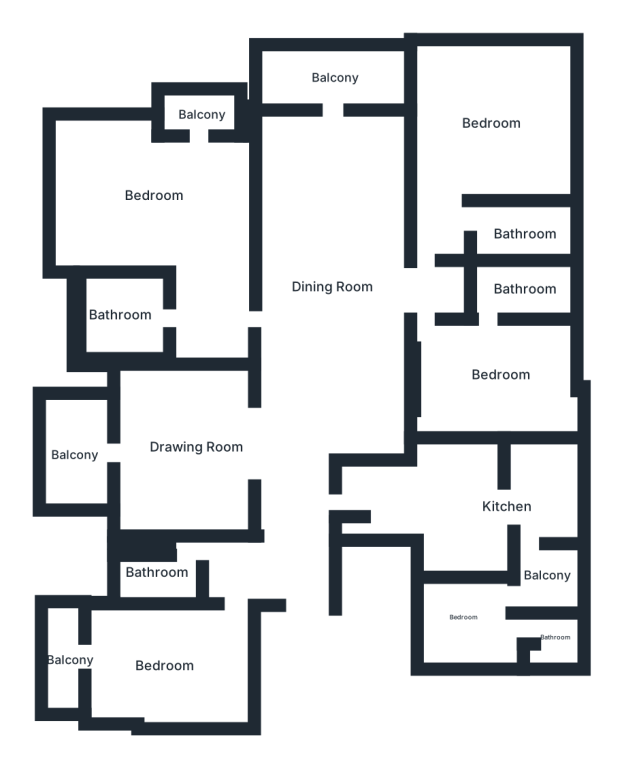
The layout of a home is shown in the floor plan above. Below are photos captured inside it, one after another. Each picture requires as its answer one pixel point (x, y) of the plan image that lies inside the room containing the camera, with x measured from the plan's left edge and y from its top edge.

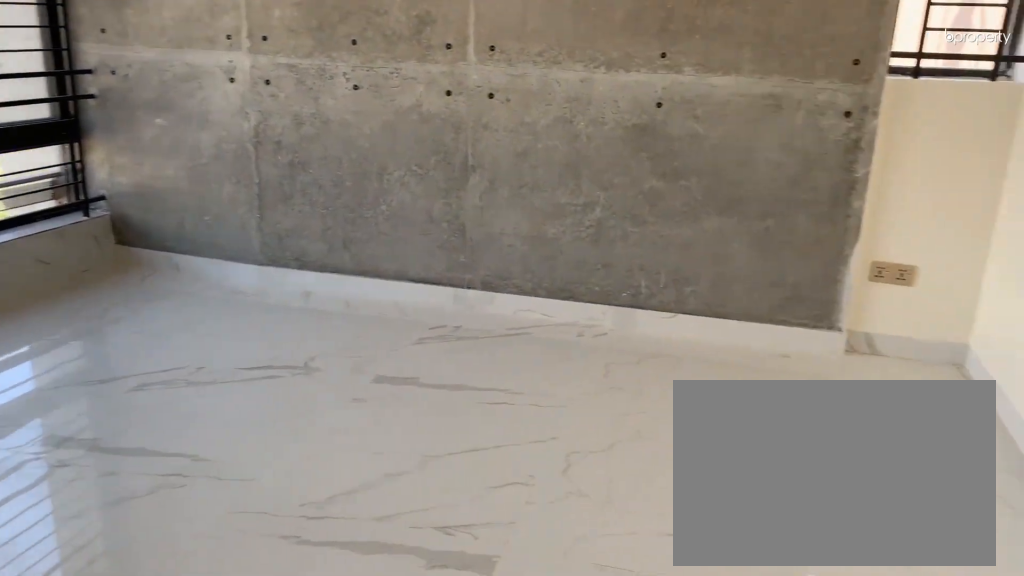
(491, 121)
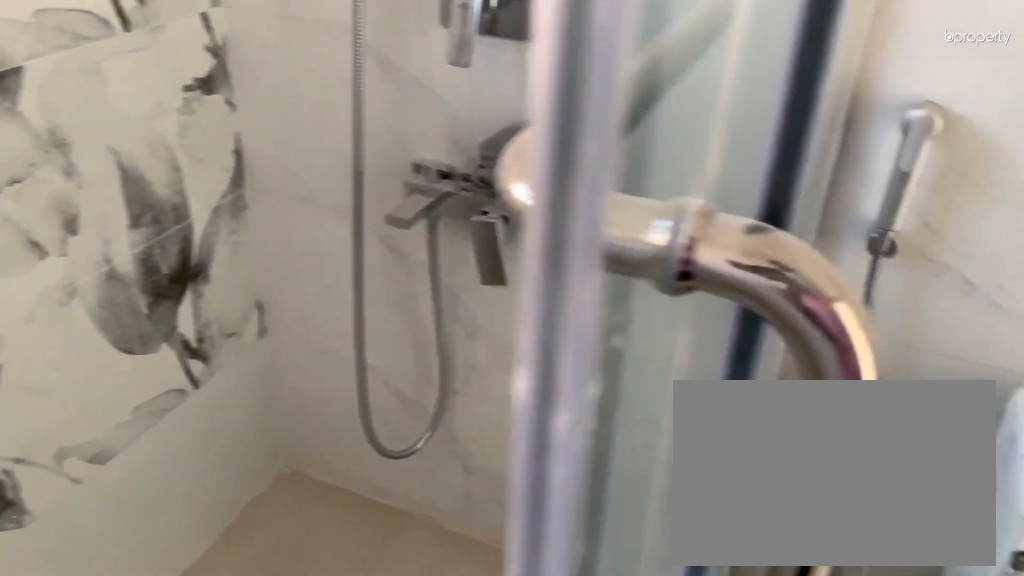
(522, 237)
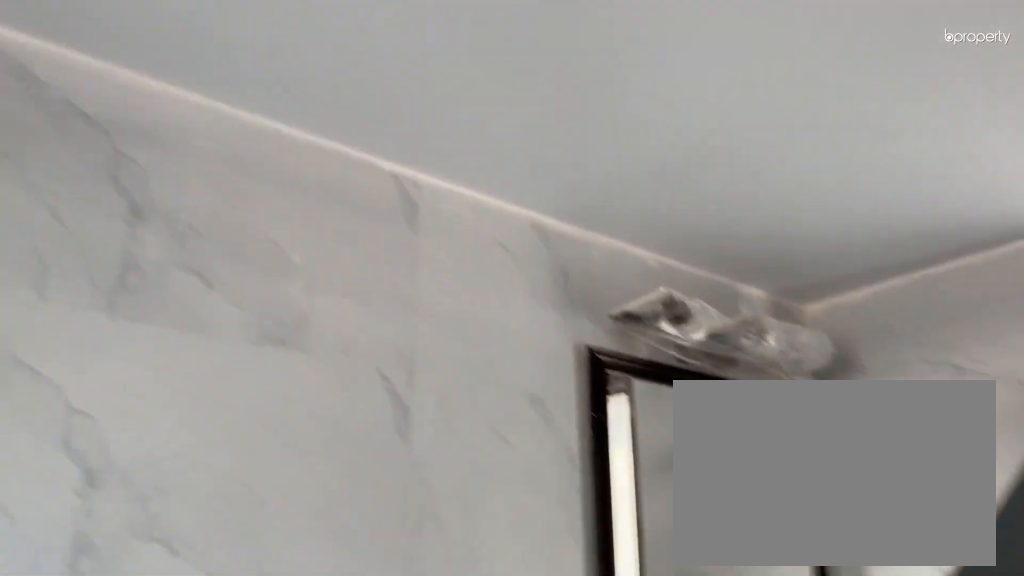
(522, 237)
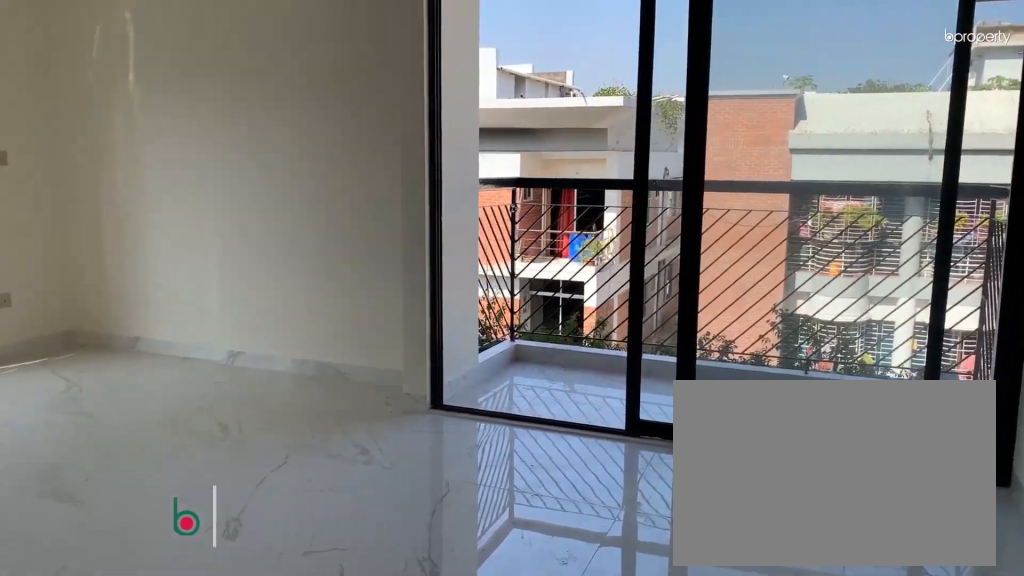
(157, 201)
